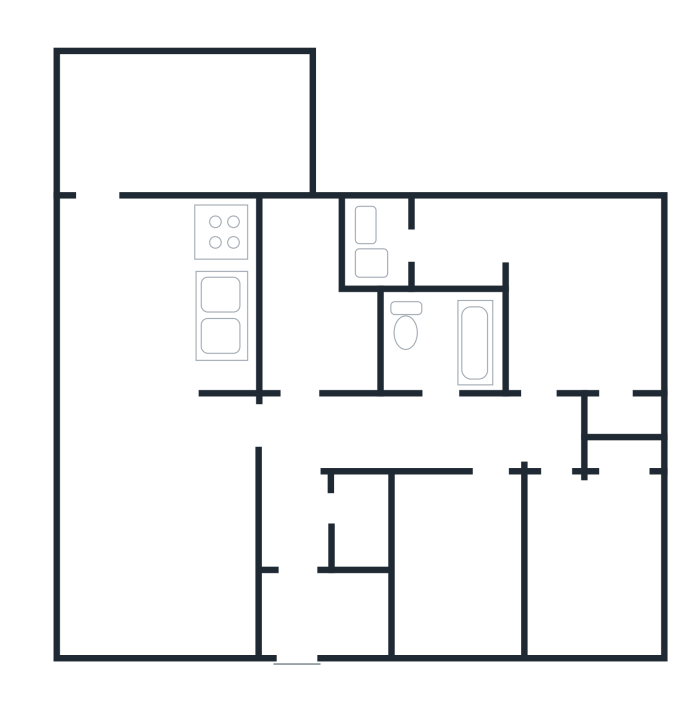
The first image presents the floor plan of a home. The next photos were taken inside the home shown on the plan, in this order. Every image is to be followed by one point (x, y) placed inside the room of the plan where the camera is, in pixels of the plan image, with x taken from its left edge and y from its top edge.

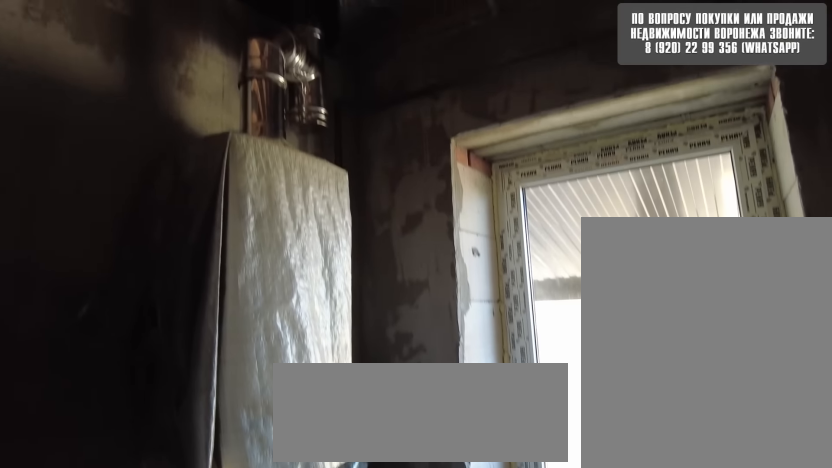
(325, 352)
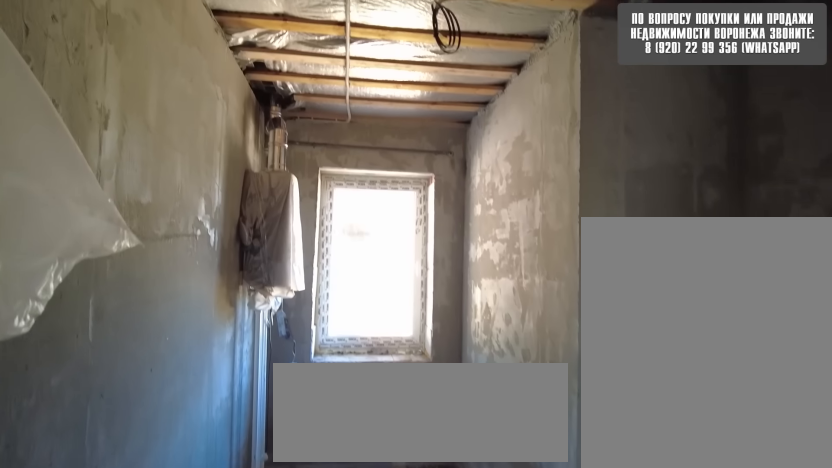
(326, 344)
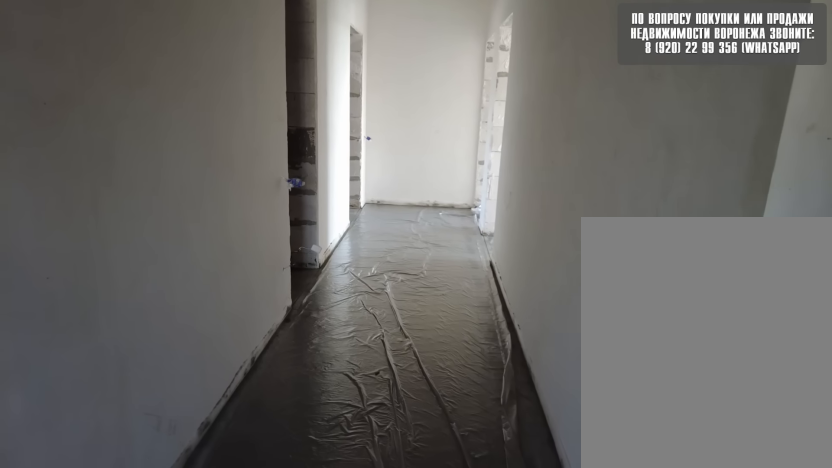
(310, 455)
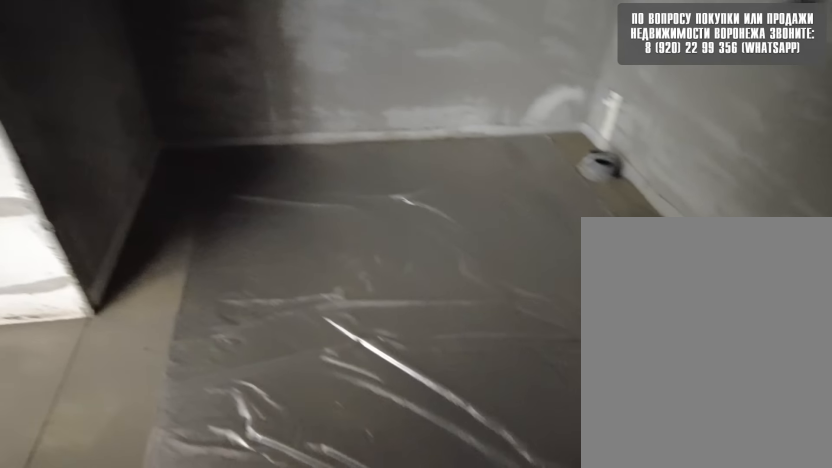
(461, 455)
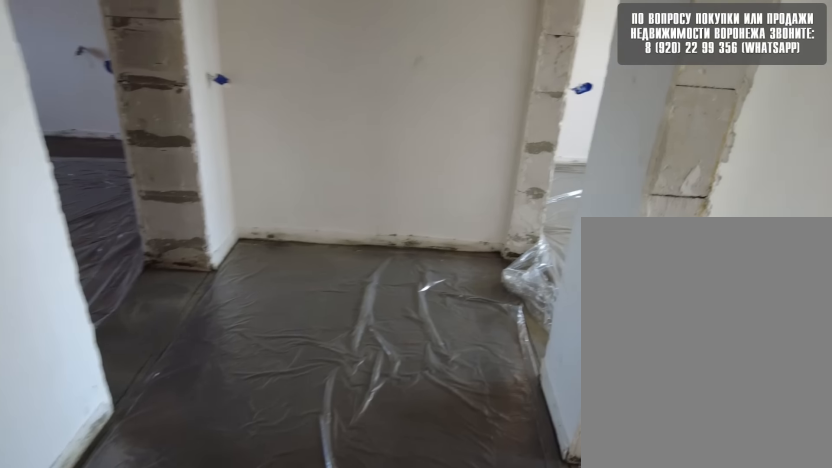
(462, 449)
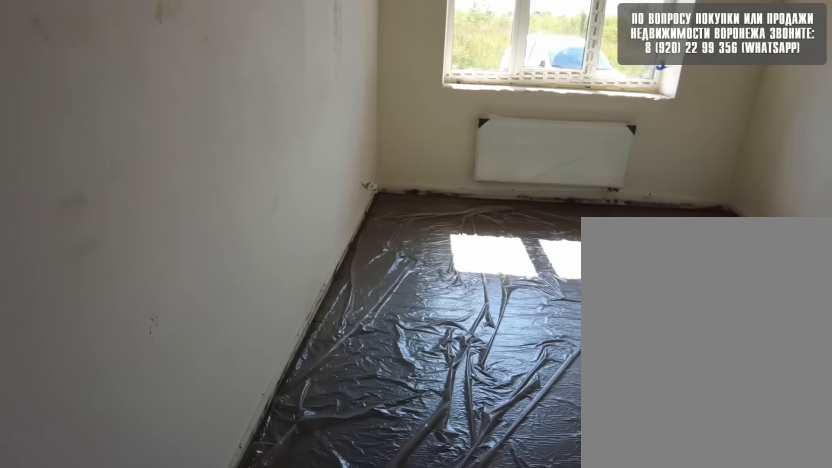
(469, 497)
